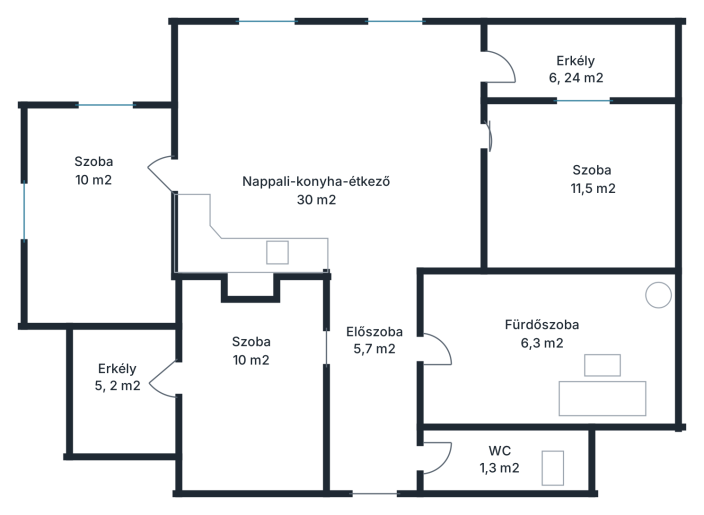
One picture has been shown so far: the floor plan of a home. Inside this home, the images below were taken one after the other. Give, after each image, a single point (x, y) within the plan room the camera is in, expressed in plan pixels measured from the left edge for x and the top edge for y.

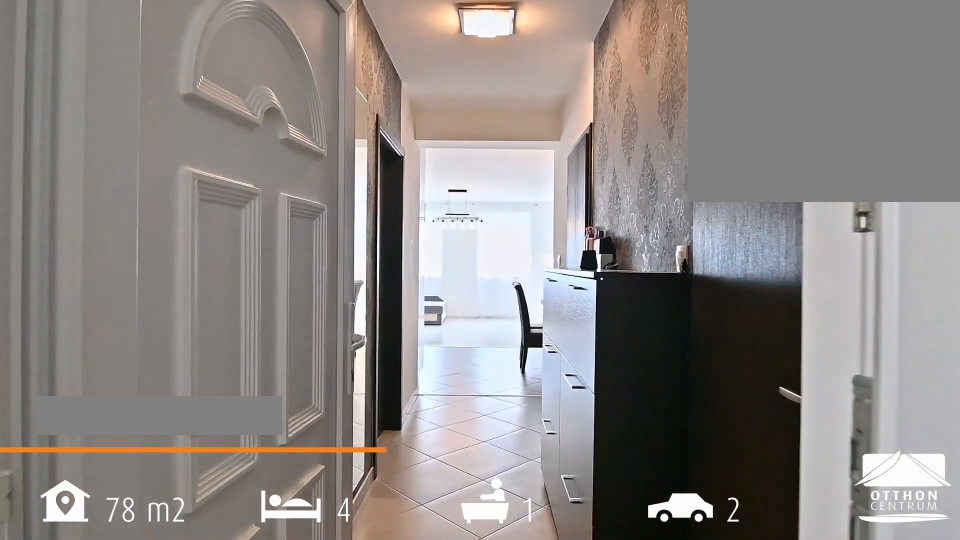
(377, 383)
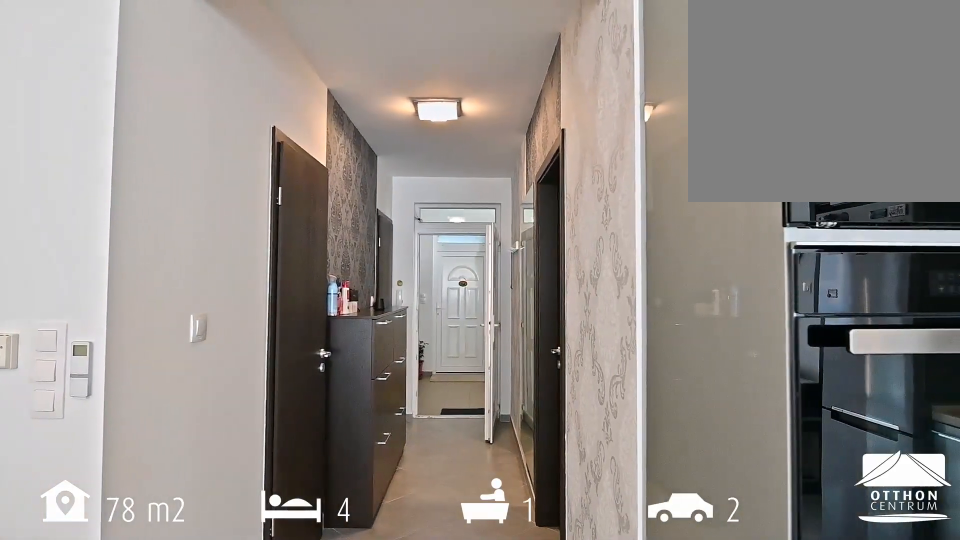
(378, 260)
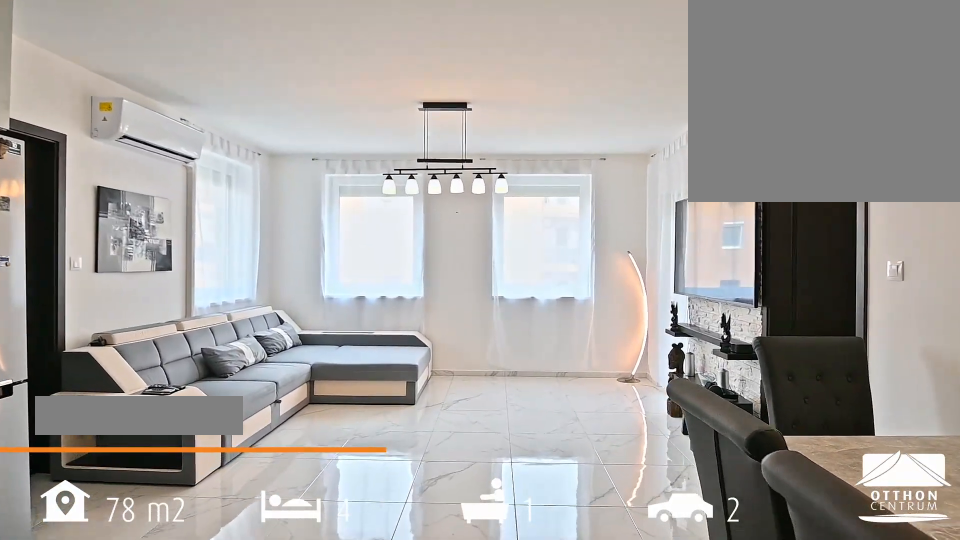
(377, 260)
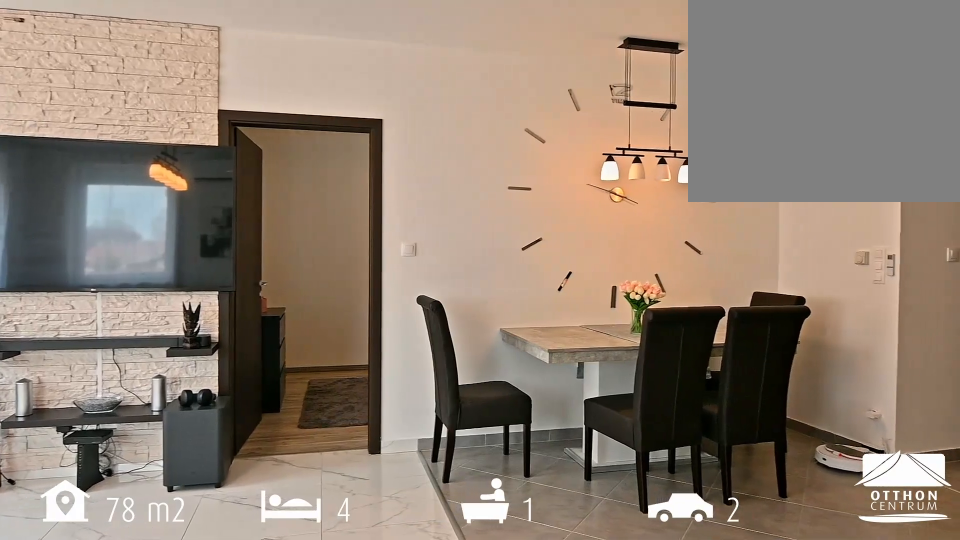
(328, 103)
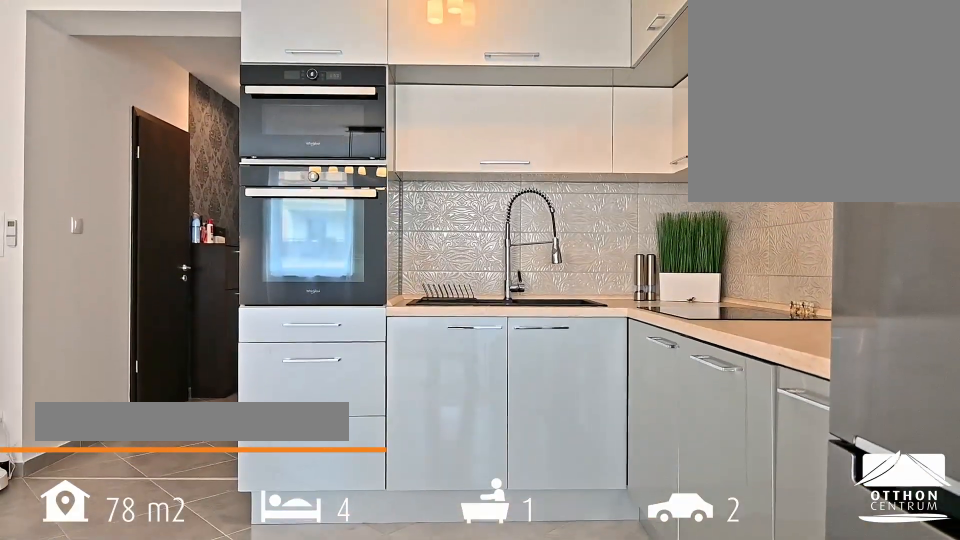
(332, 204)
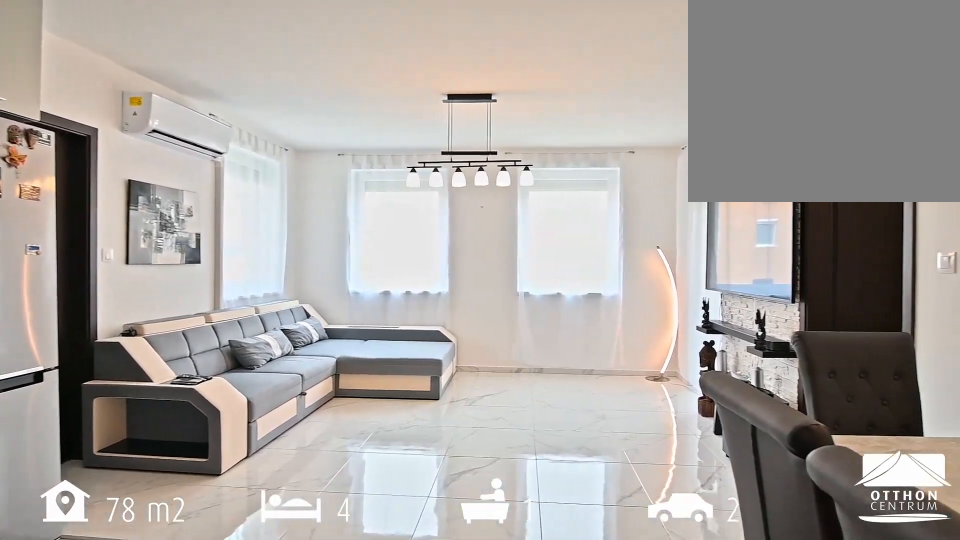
(376, 271)
